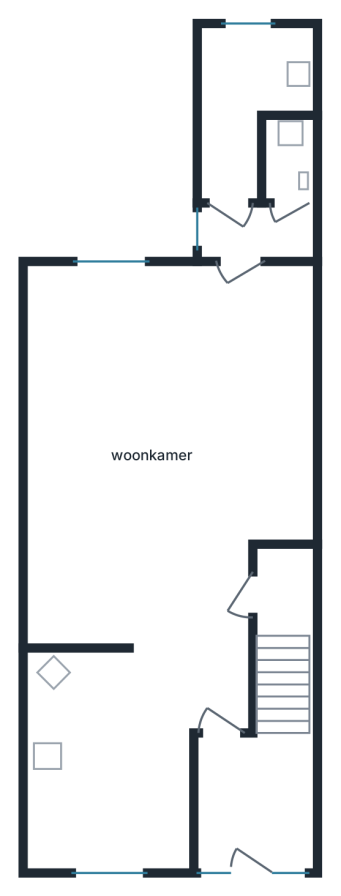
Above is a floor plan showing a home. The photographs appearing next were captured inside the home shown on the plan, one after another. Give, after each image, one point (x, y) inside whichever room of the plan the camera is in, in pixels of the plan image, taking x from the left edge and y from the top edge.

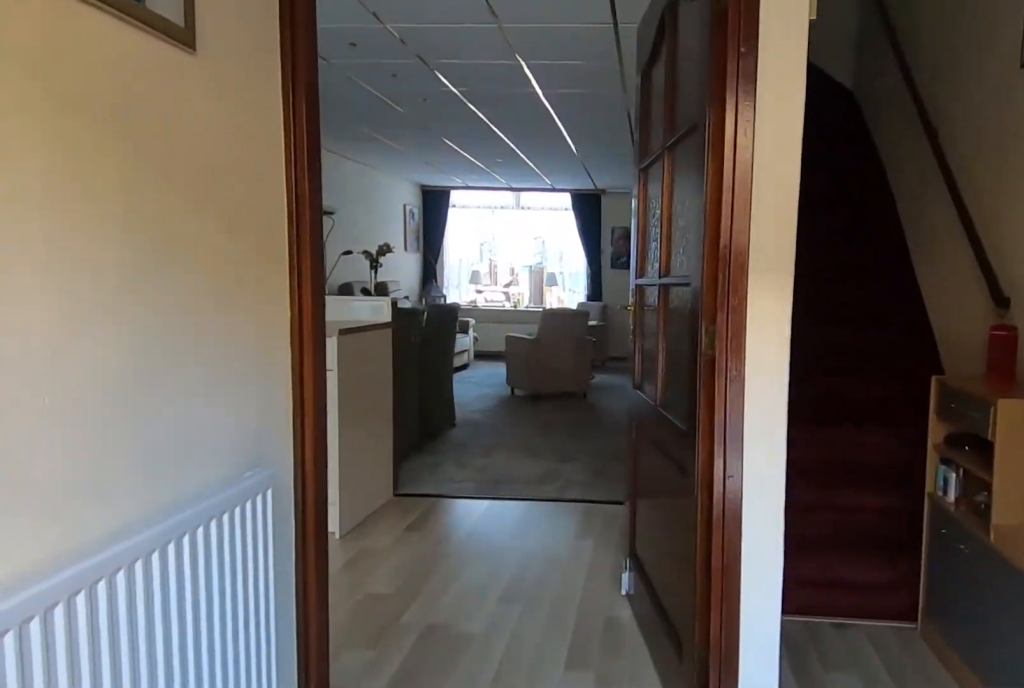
(251, 800)
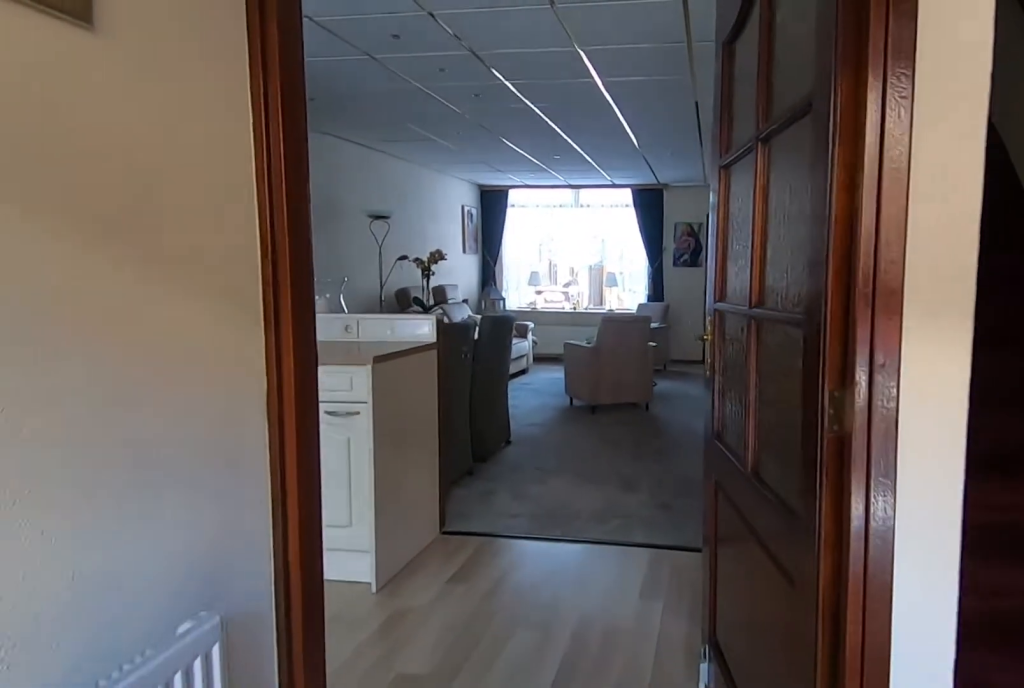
(251, 800)
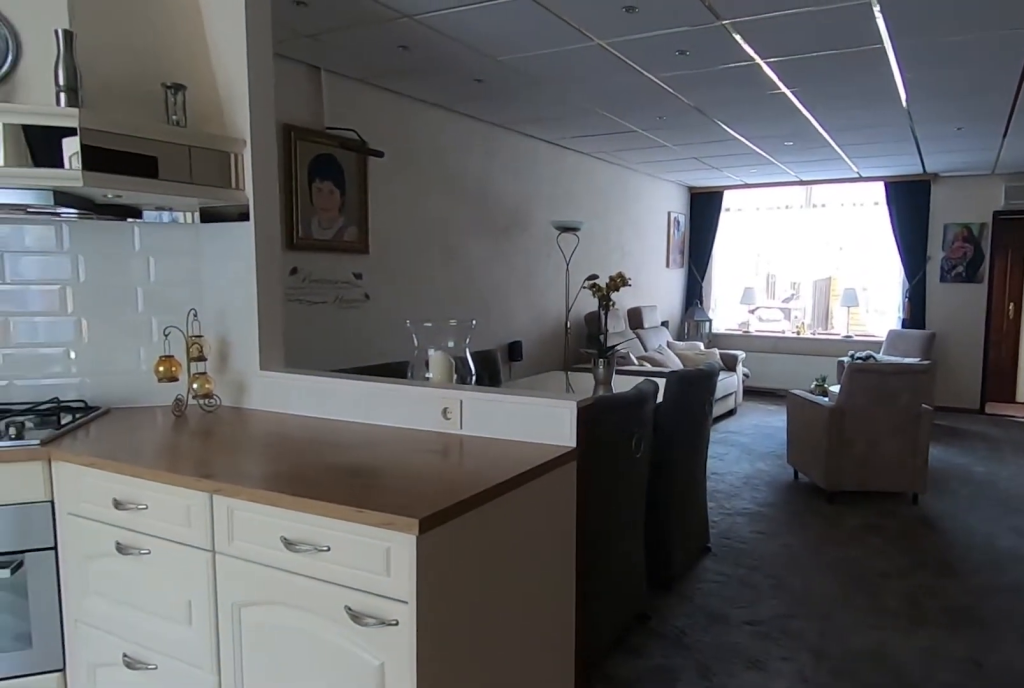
(145, 508)
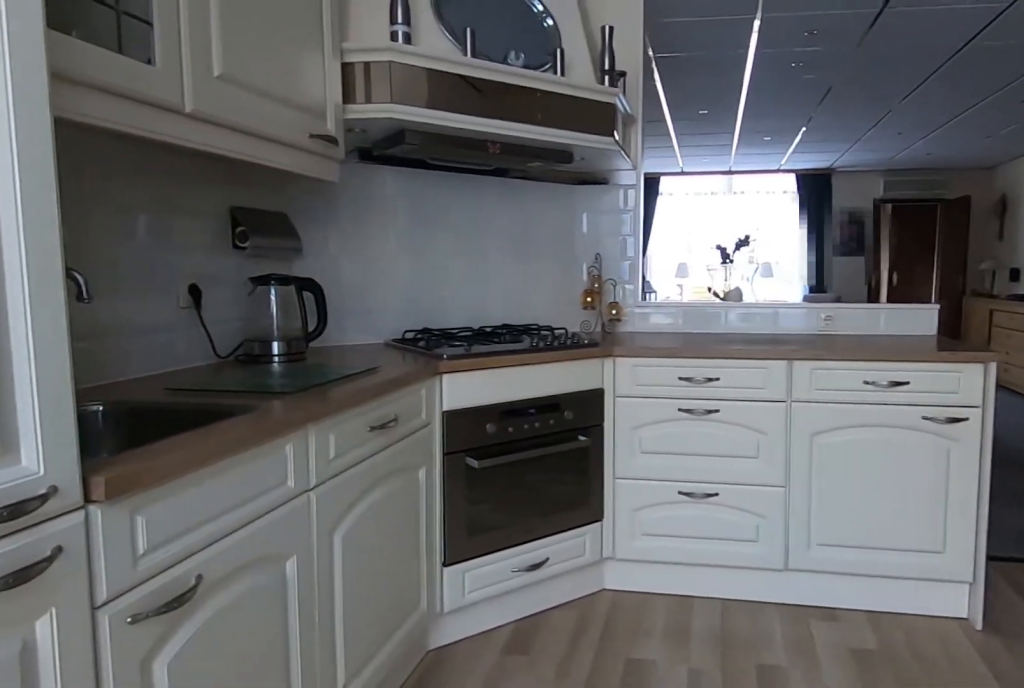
(104, 764)
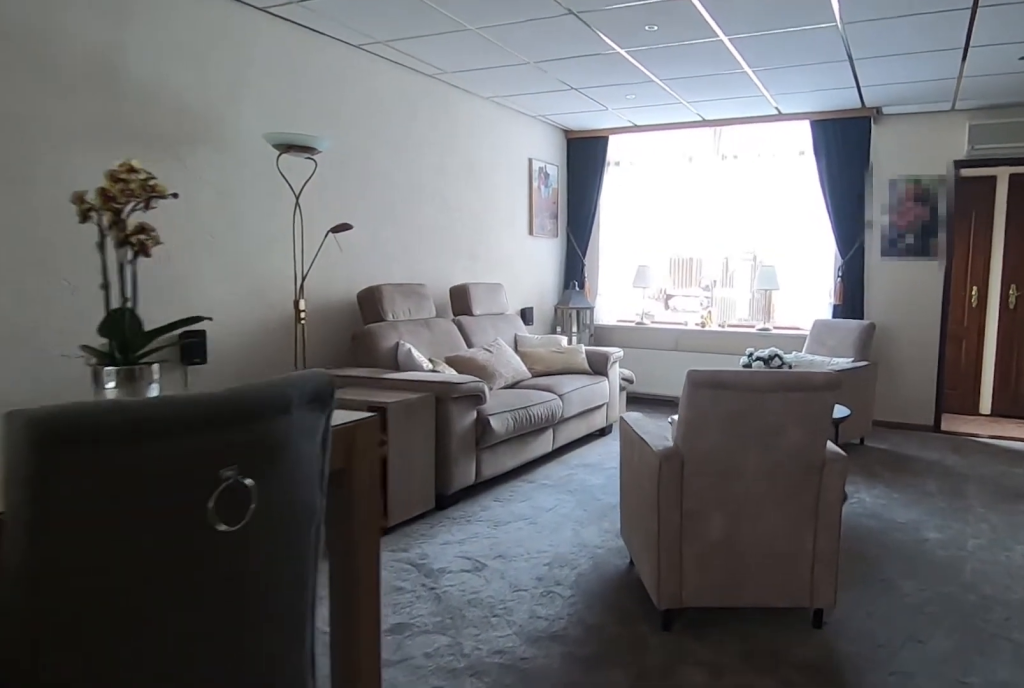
(143, 508)
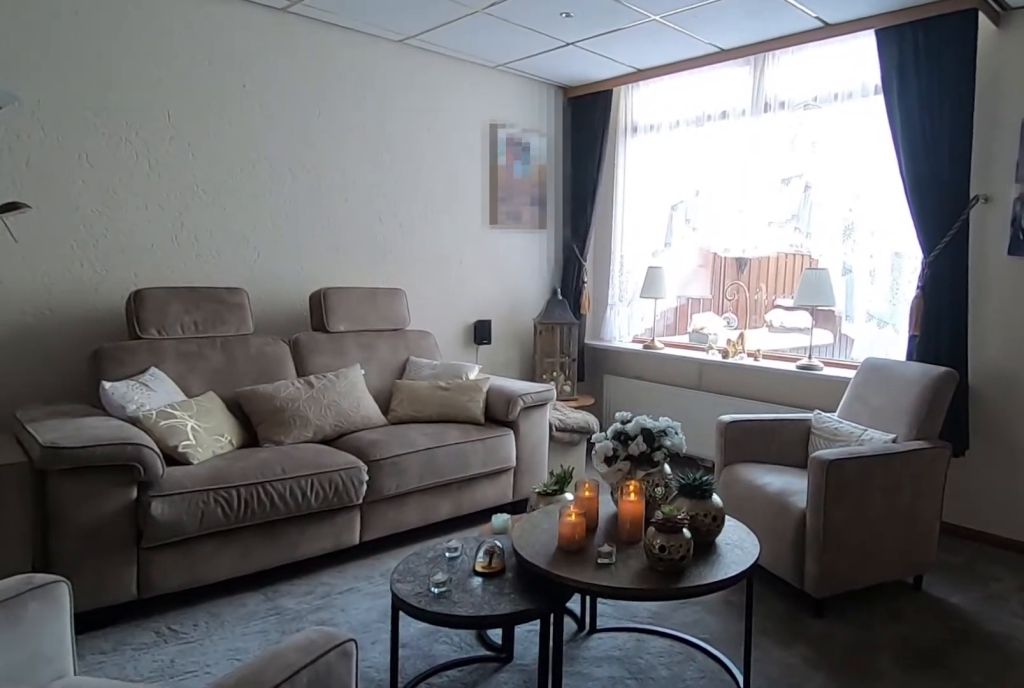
(143, 508)
